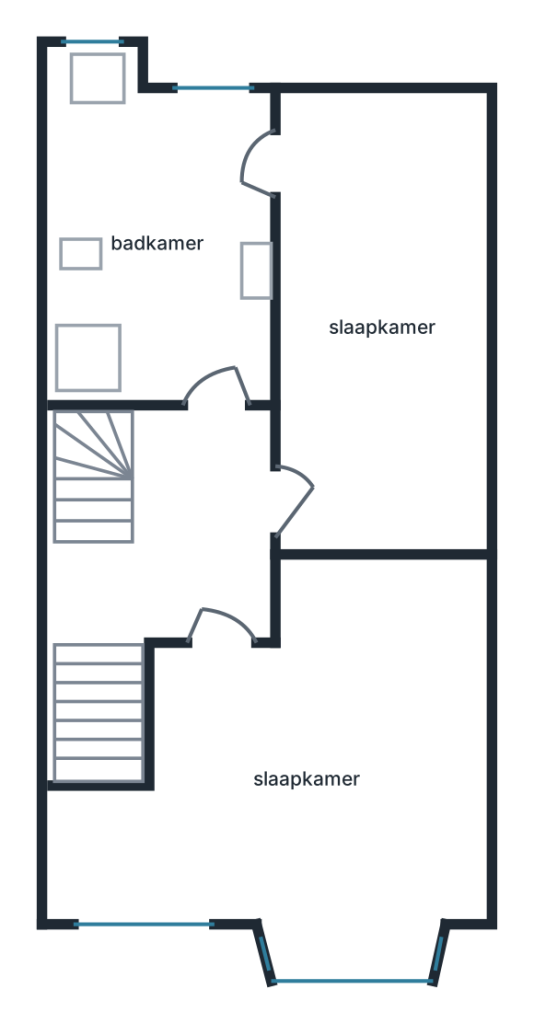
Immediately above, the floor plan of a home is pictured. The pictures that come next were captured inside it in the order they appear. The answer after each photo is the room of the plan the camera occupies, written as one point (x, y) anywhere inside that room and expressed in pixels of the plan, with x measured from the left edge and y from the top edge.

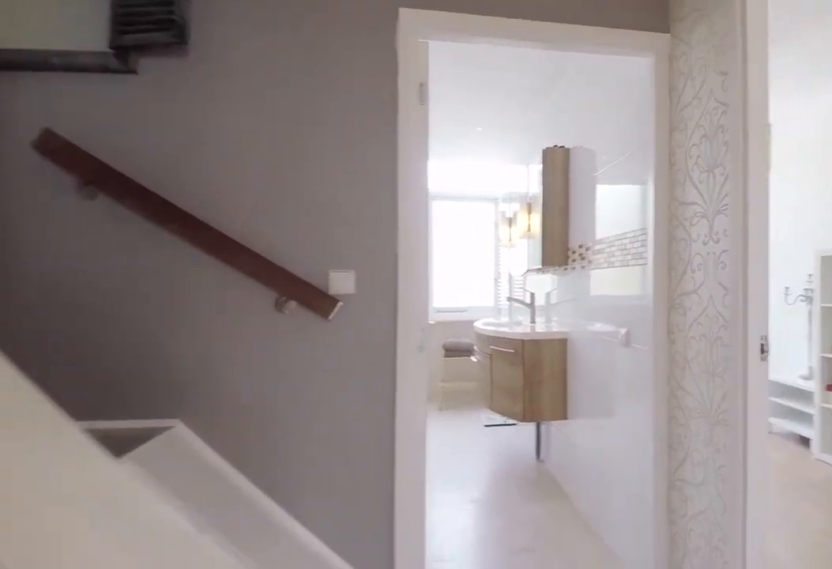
(180, 540)
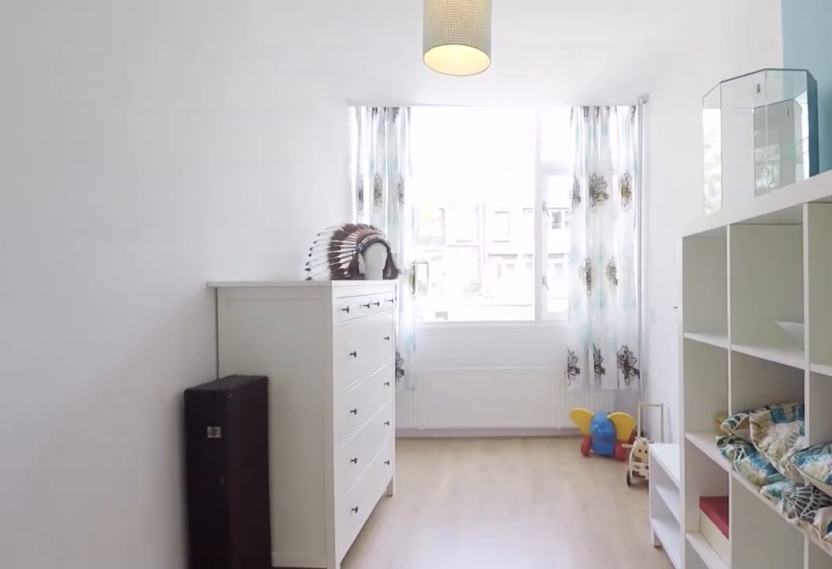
(380, 323)
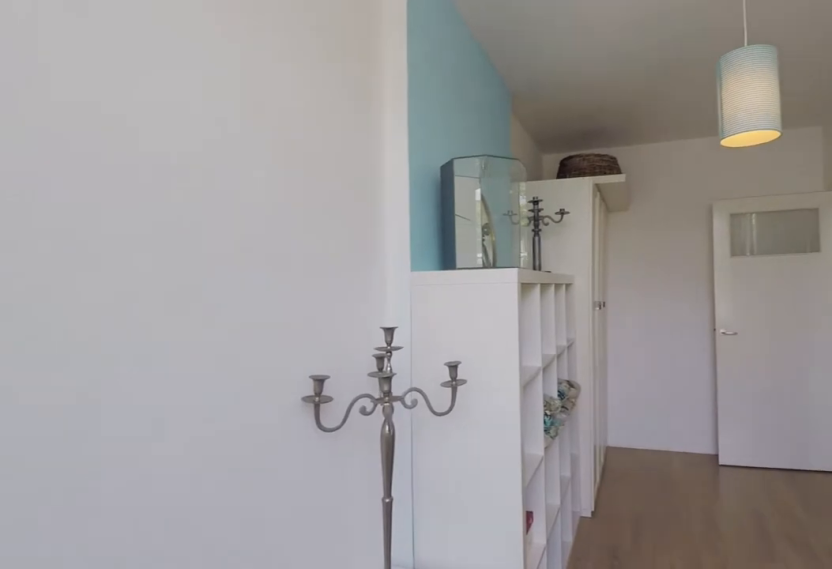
(380, 323)
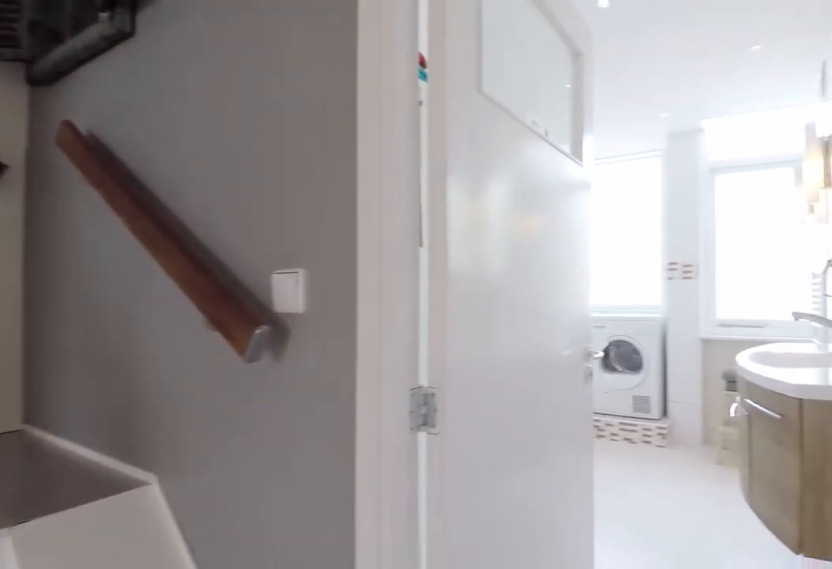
(181, 541)
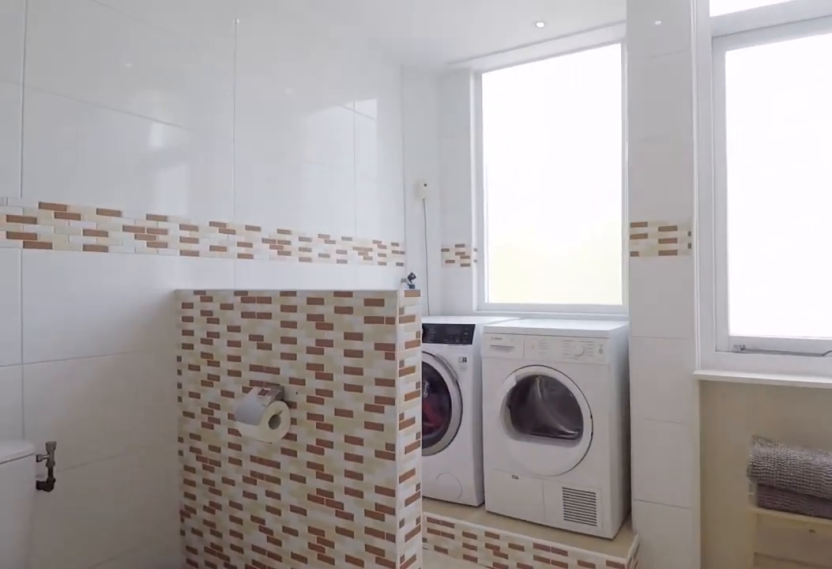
(160, 244)
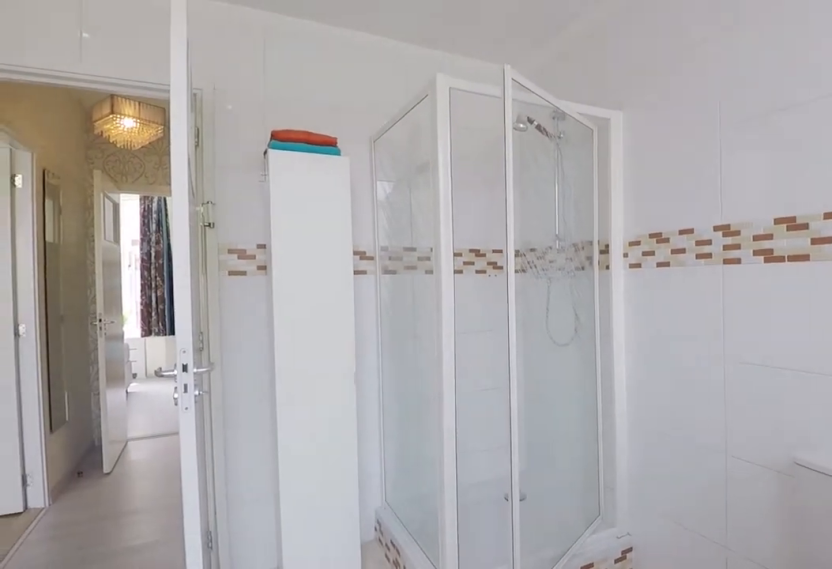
(160, 244)
